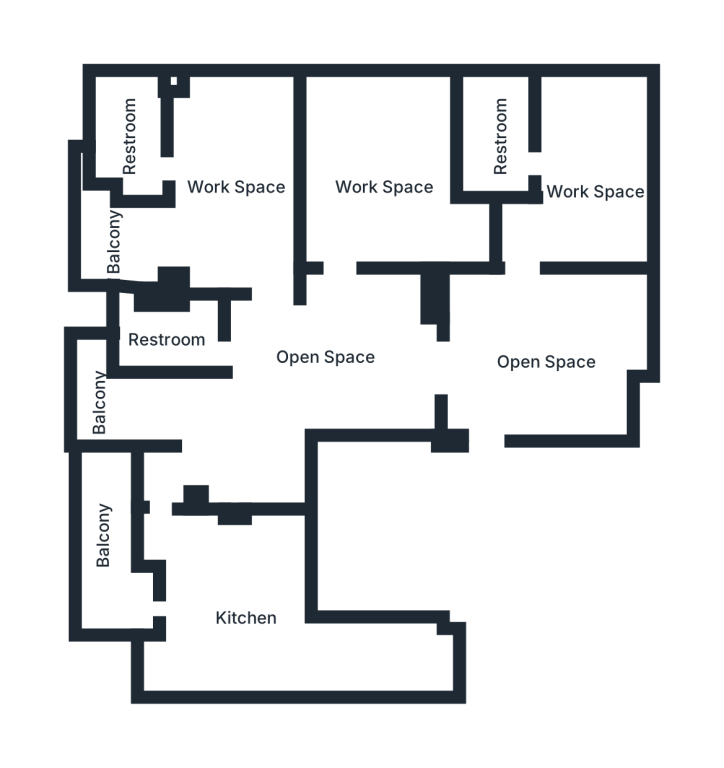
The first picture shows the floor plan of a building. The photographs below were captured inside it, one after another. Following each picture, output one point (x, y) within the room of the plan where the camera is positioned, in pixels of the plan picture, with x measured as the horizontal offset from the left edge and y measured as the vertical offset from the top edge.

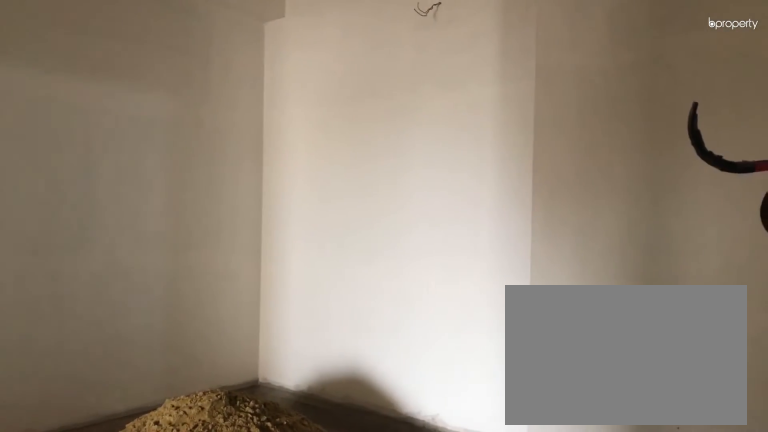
(544, 363)
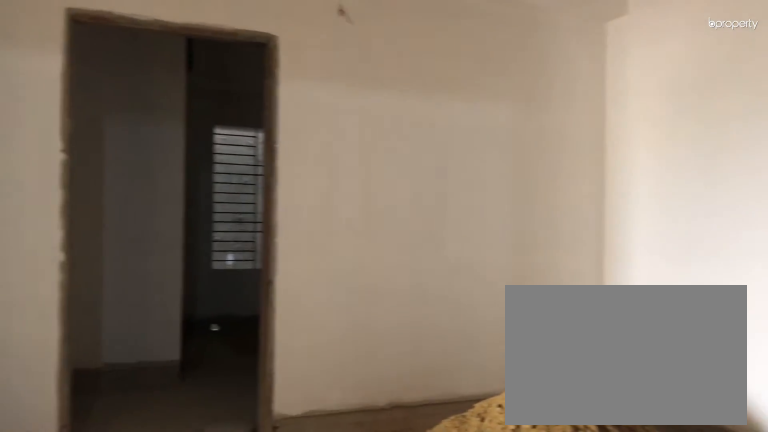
(544, 363)
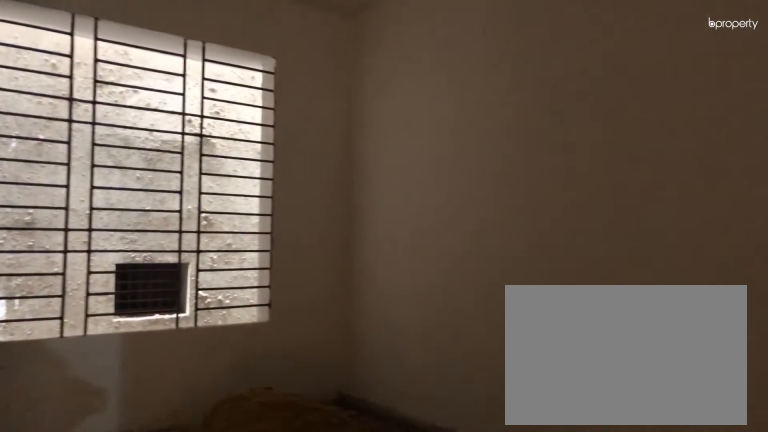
(586, 195)
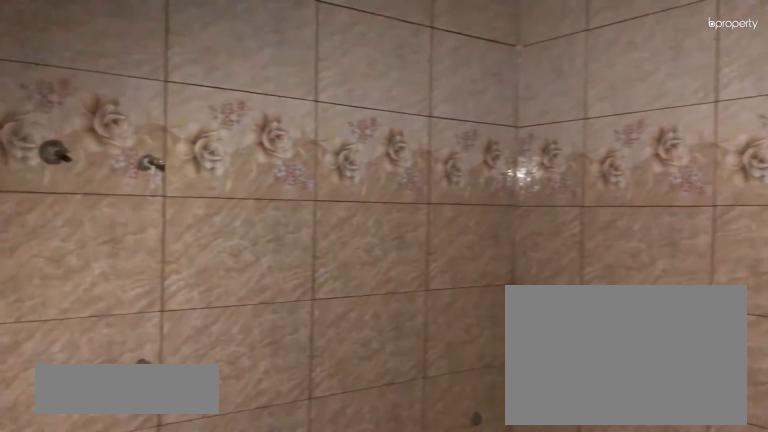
(500, 150)
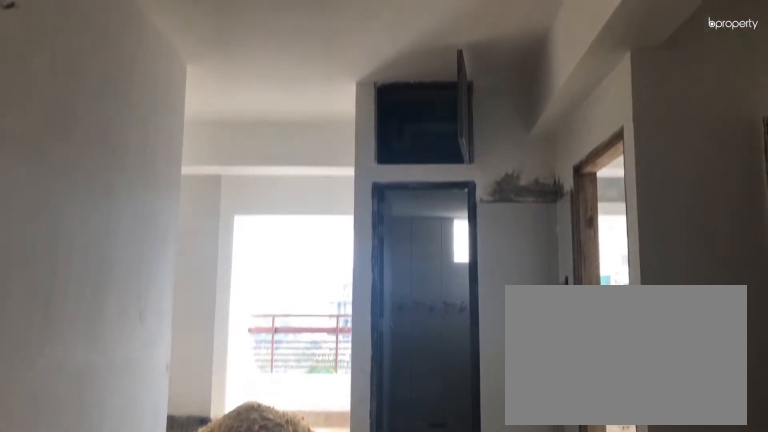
(334, 365)
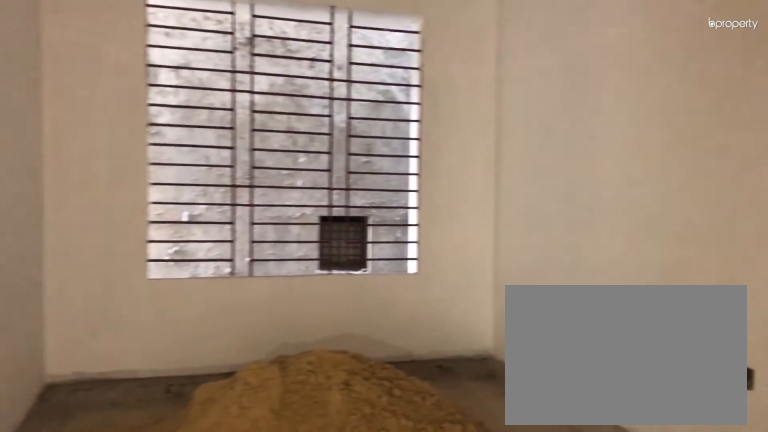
(400, 195)
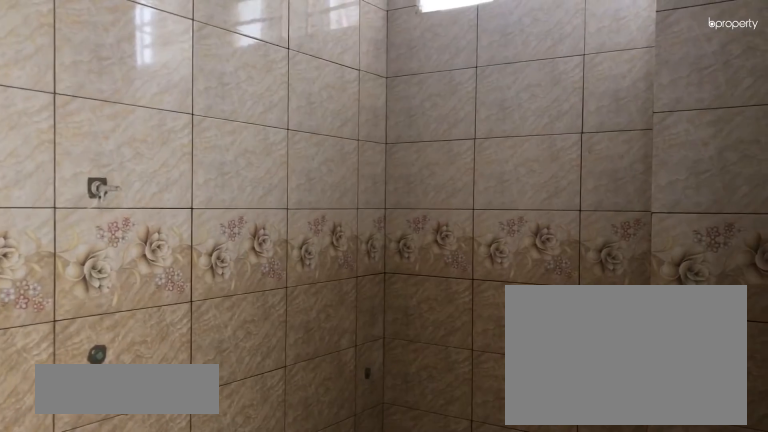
(129, 137)
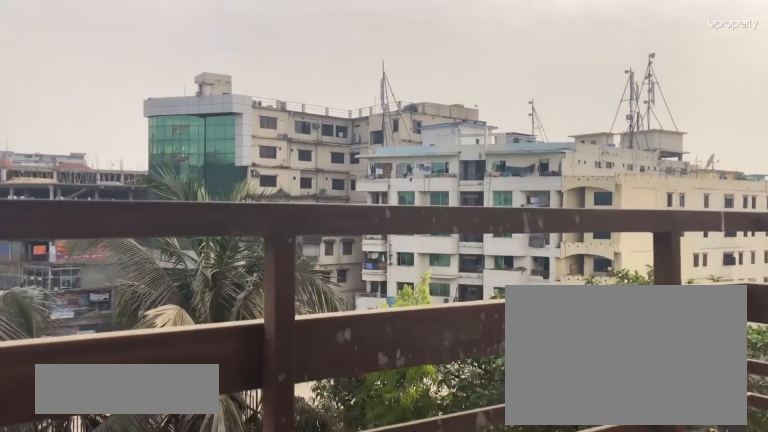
(119, 404)
